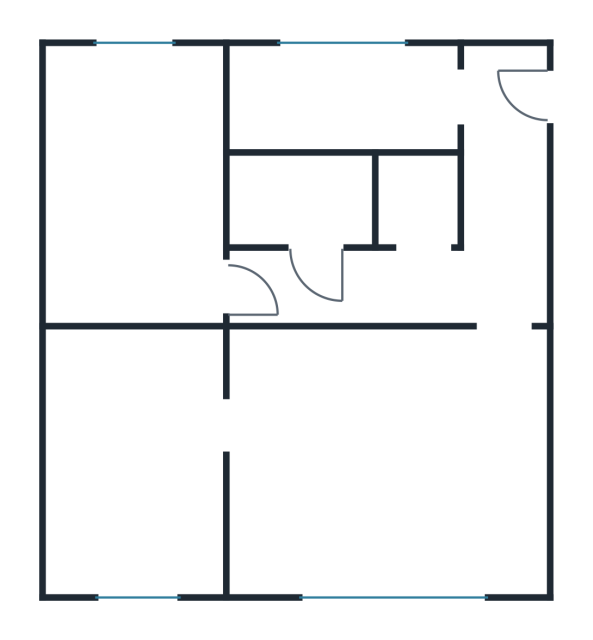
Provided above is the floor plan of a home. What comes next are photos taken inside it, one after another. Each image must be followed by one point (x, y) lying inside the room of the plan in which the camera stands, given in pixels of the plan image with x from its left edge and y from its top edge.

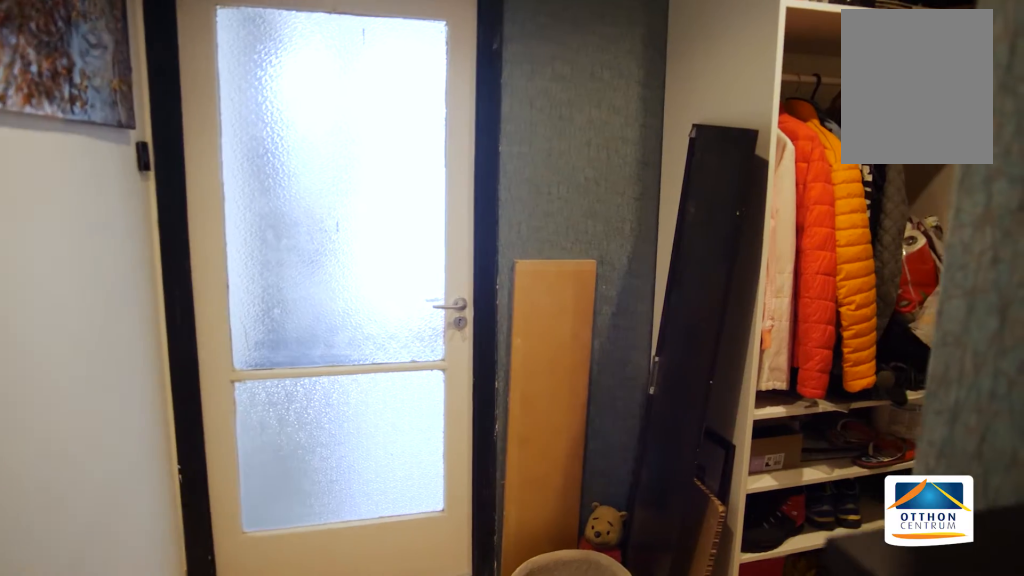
(499, 278)
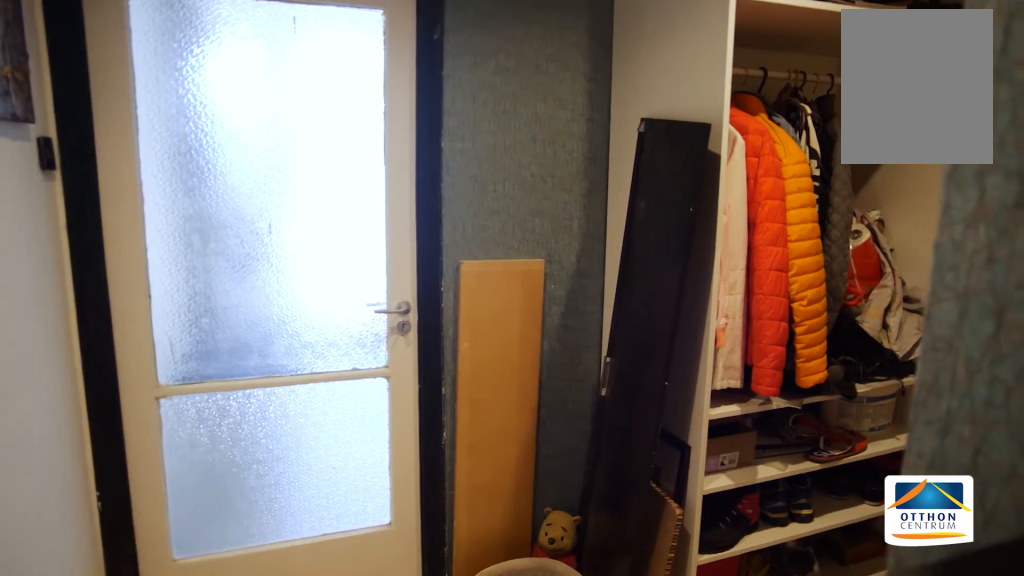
(497, 290)
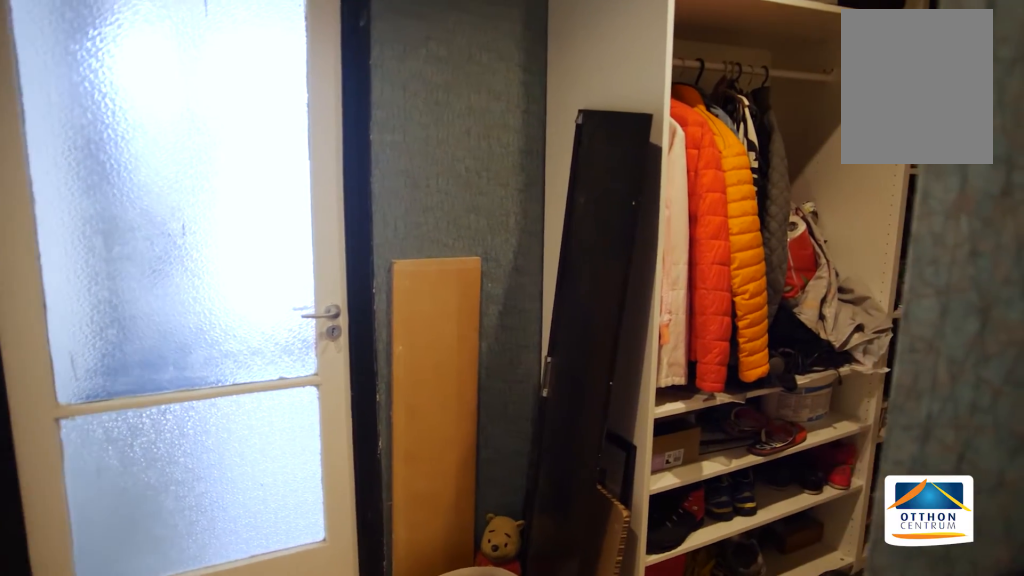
(481, 291)
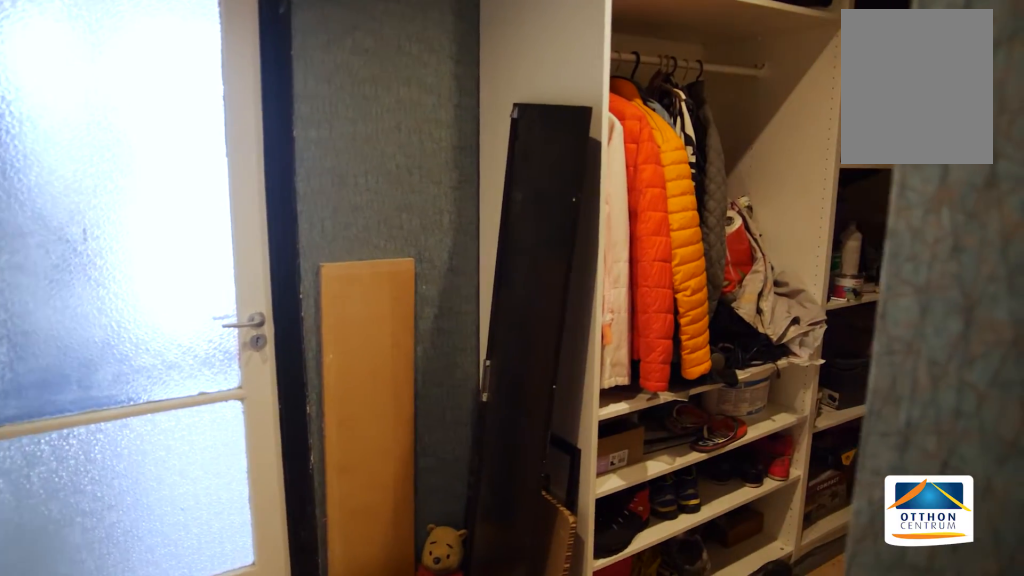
(466, 292)
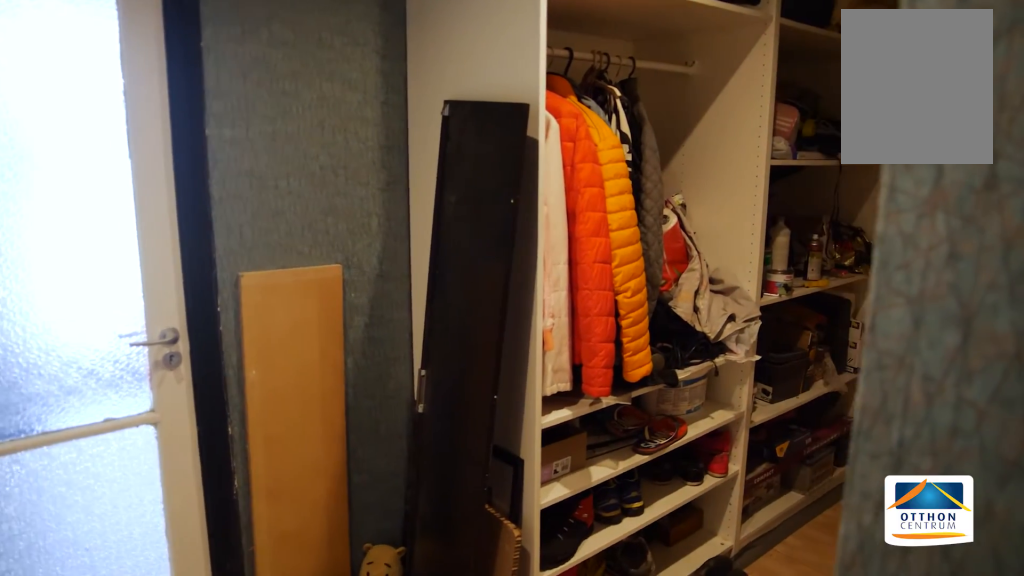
(447, 291)
